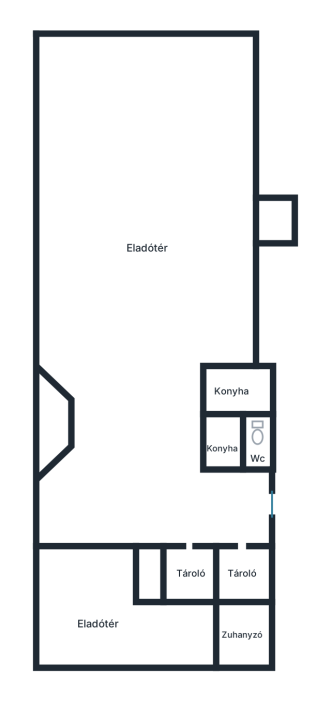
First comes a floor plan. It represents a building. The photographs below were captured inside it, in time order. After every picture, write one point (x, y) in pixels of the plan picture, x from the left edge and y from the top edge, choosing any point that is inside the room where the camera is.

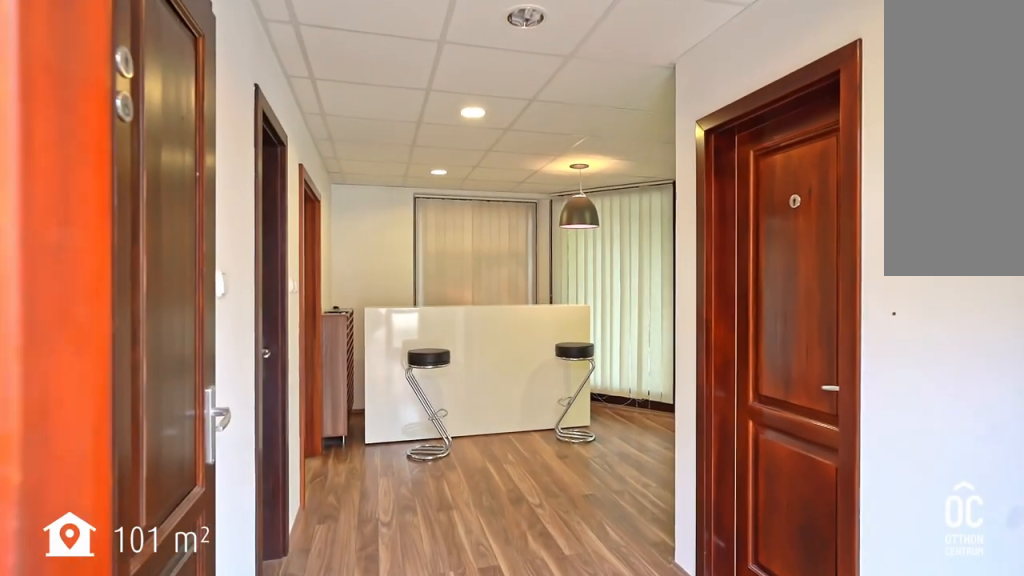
(138, 475)
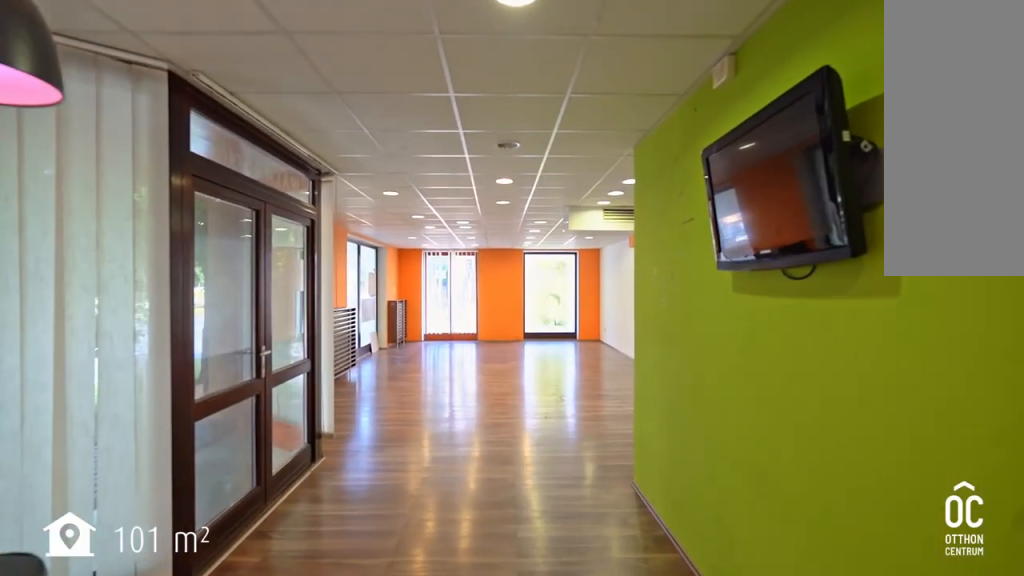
(138, 475)
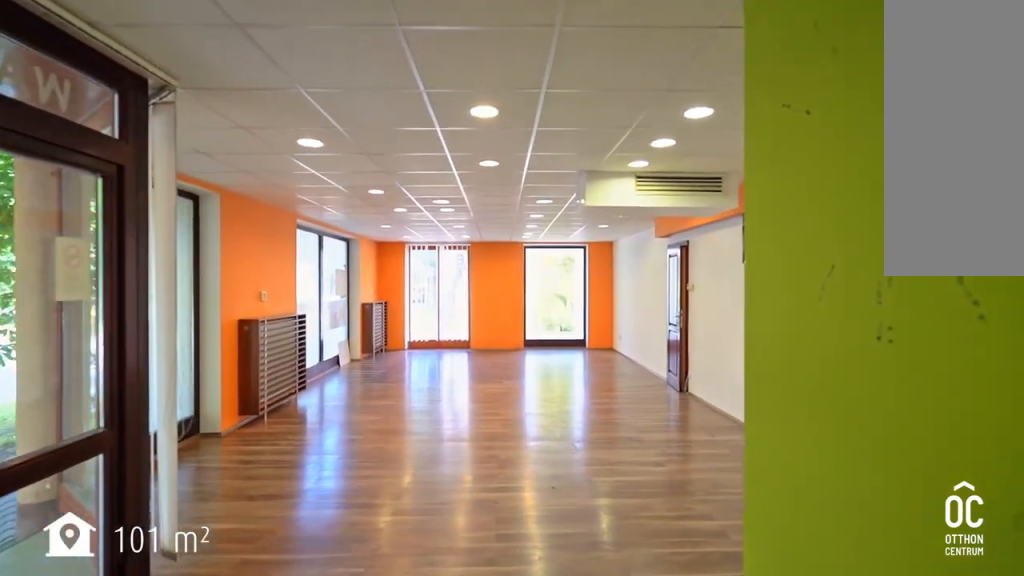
(148, 248)
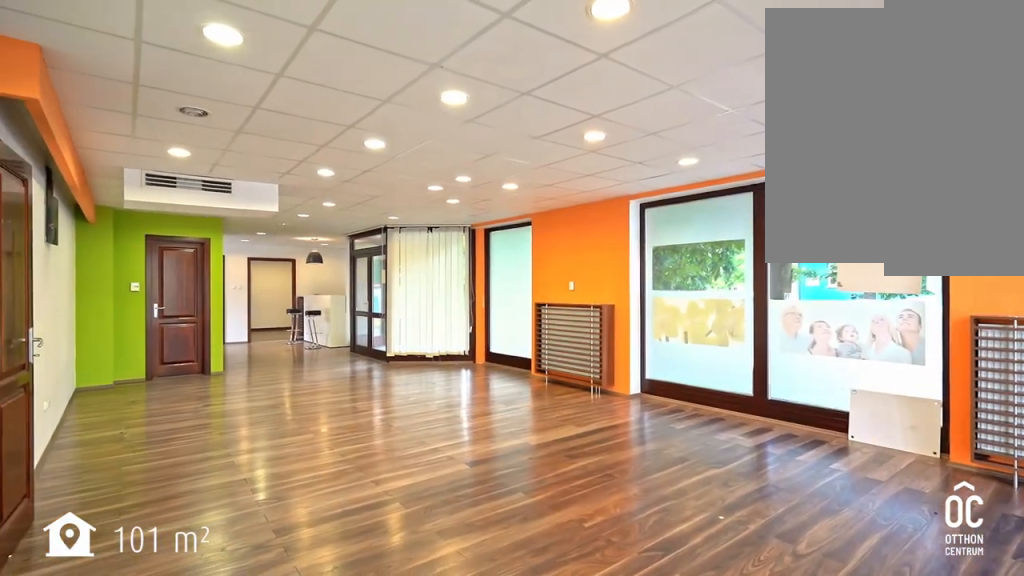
(148, 248)
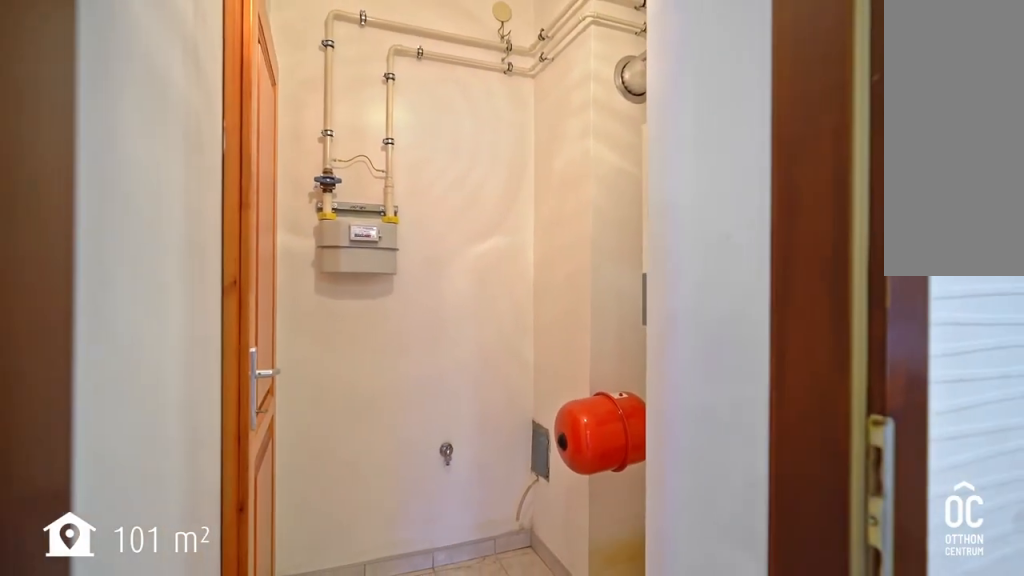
(273, 219)
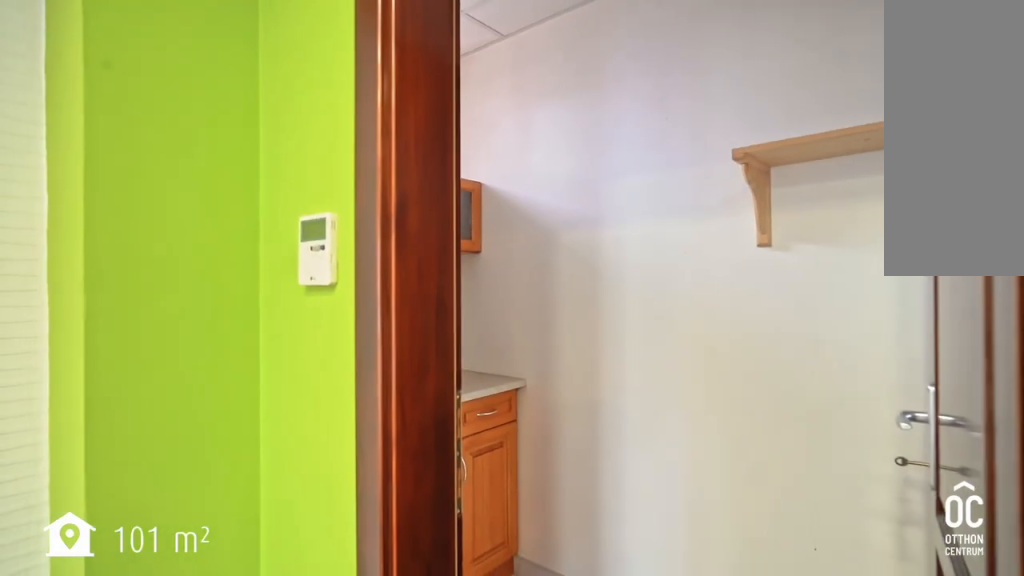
(235, 391)
